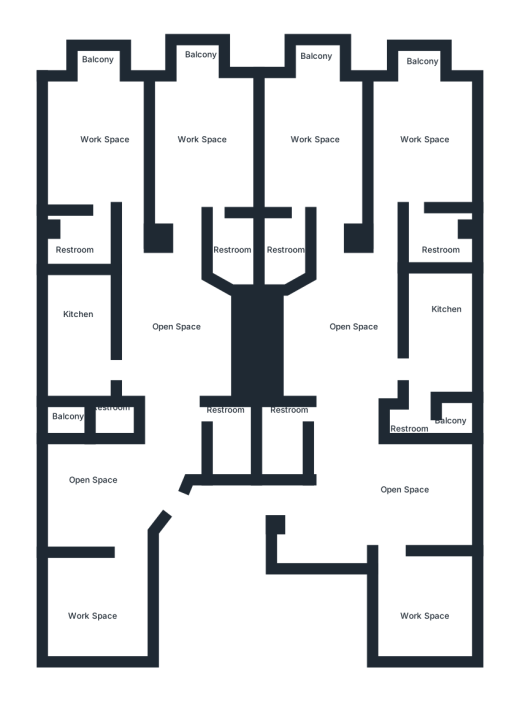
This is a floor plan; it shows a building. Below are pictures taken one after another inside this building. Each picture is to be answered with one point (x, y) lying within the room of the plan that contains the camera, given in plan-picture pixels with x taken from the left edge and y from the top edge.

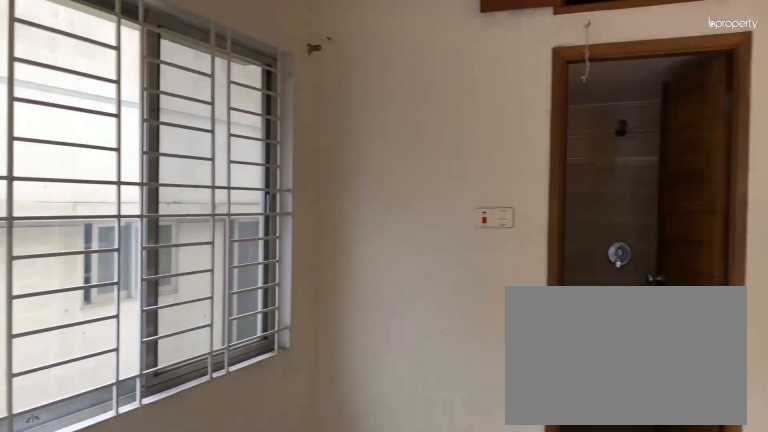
(419, 141)
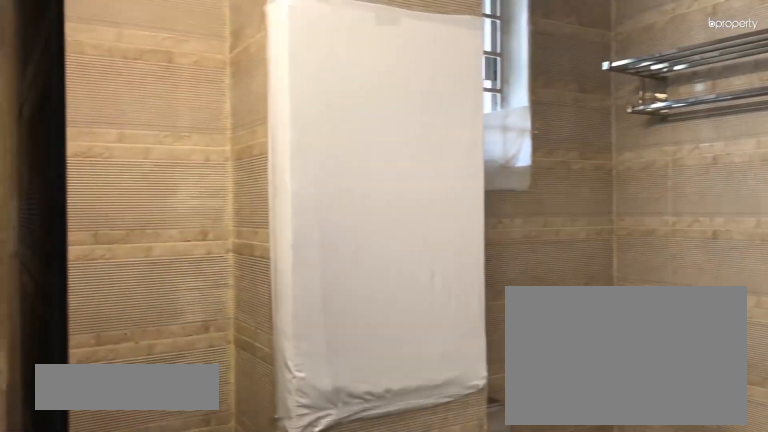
(432, 233)
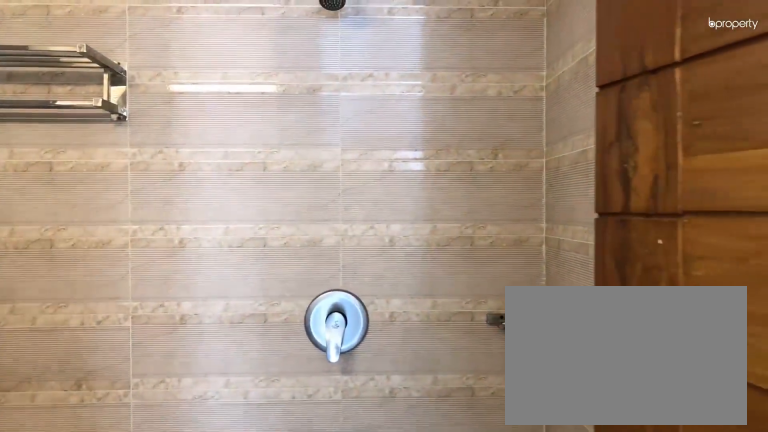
(432, 233)
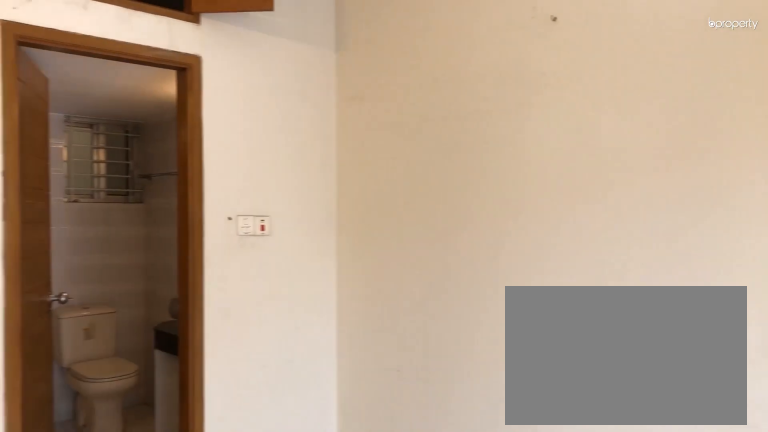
(316, 129)
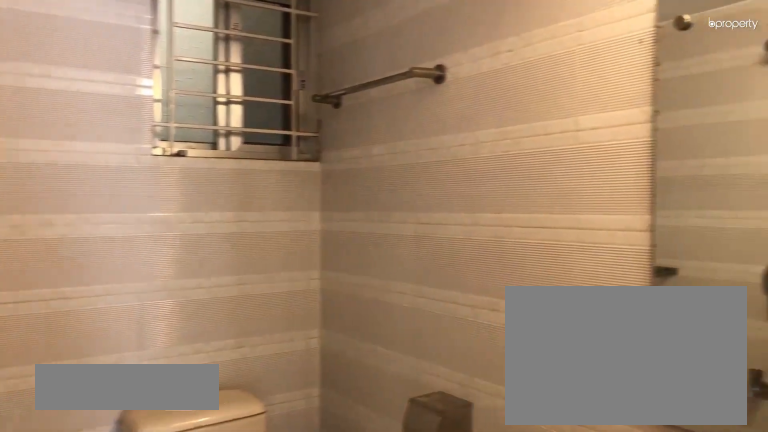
(285, 246)
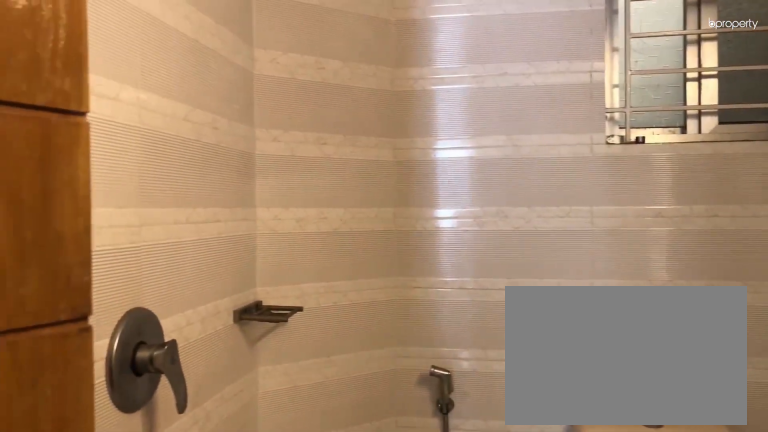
(285, 246)
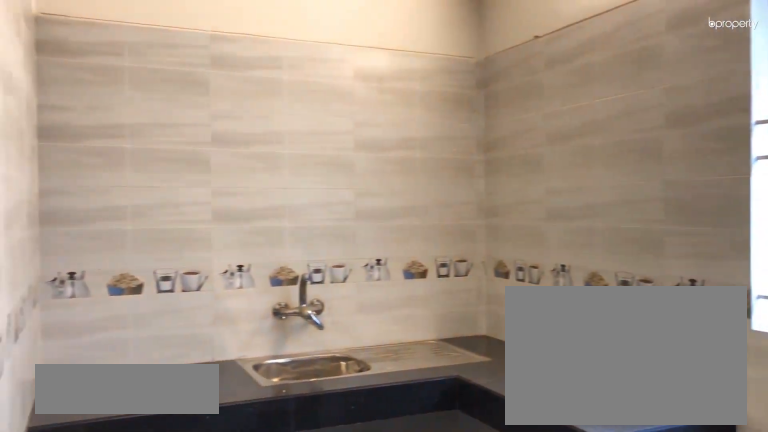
(440, 337)
